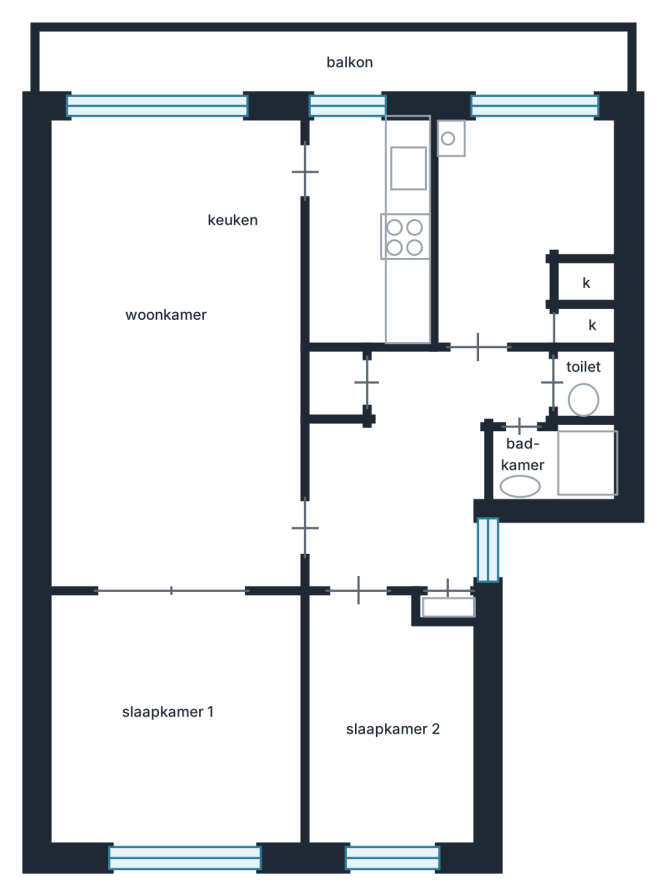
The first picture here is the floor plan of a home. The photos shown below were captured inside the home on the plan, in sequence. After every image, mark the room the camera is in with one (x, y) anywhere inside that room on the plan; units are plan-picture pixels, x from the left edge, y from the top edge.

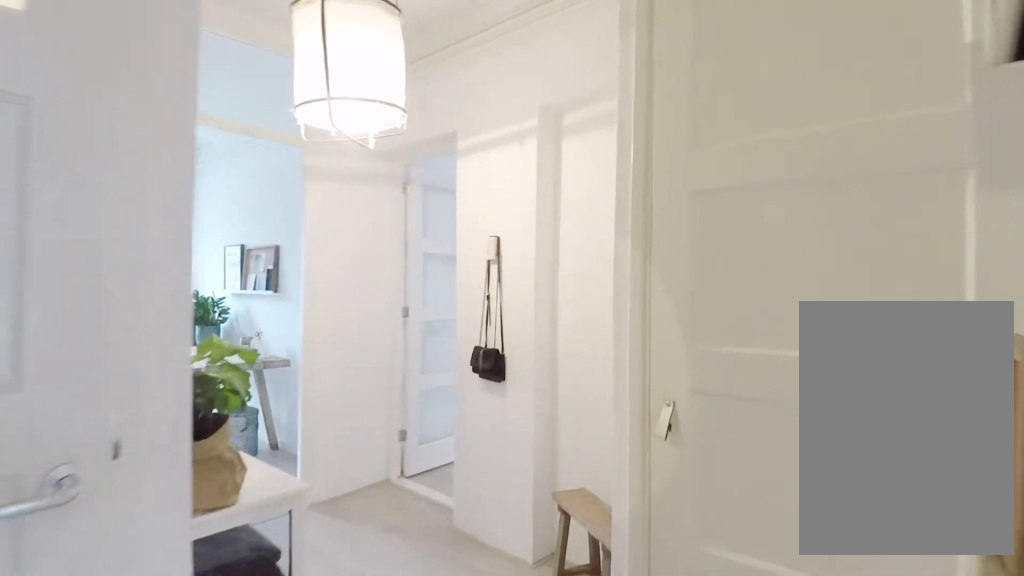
(416, 469)
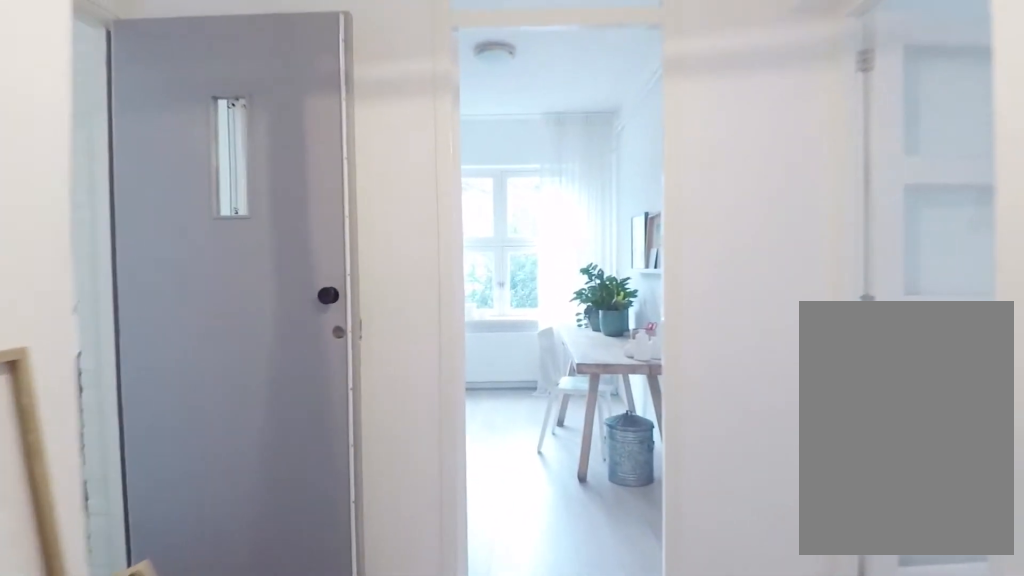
(416, 469)
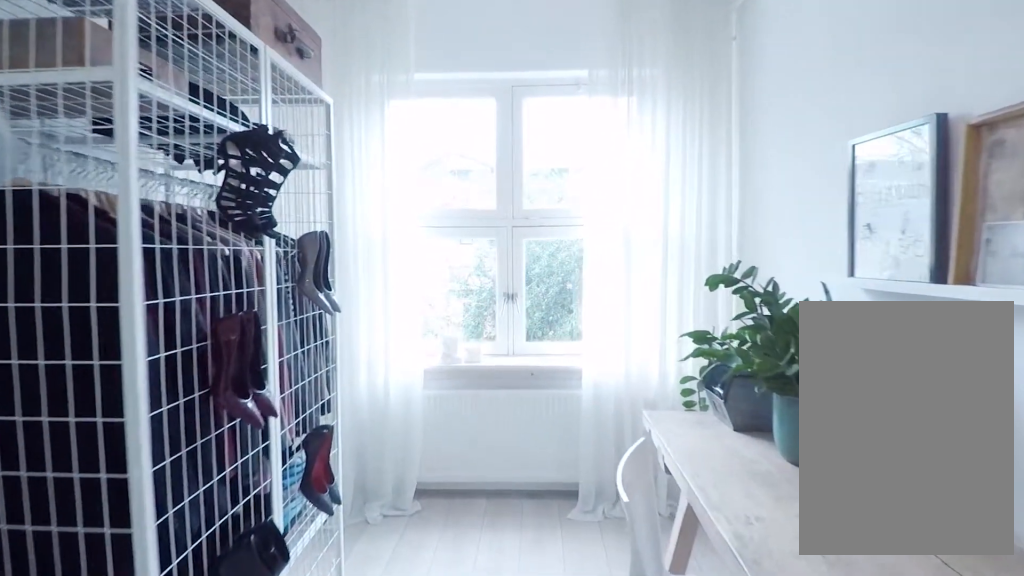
(391, 729)
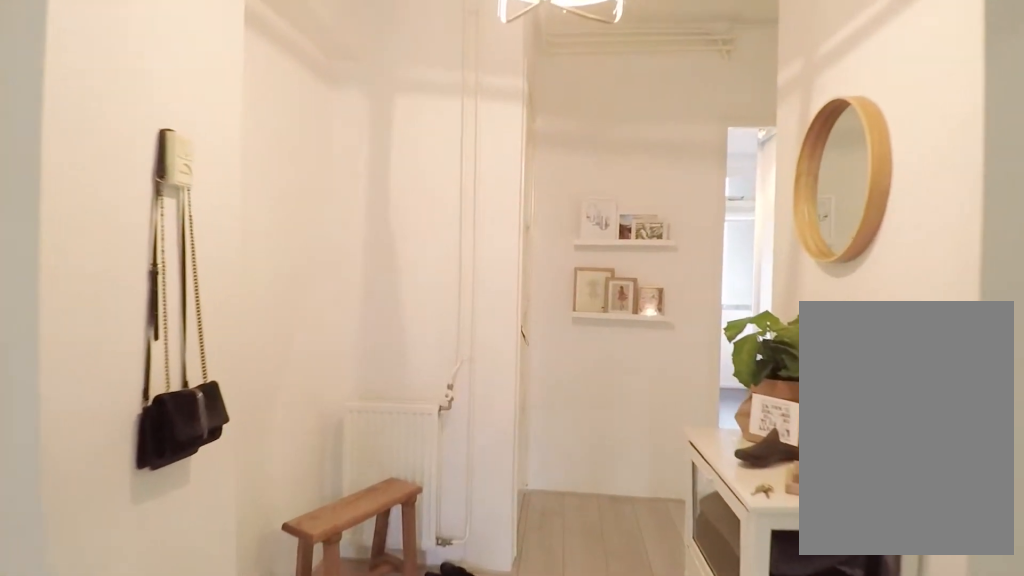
(416, 469)
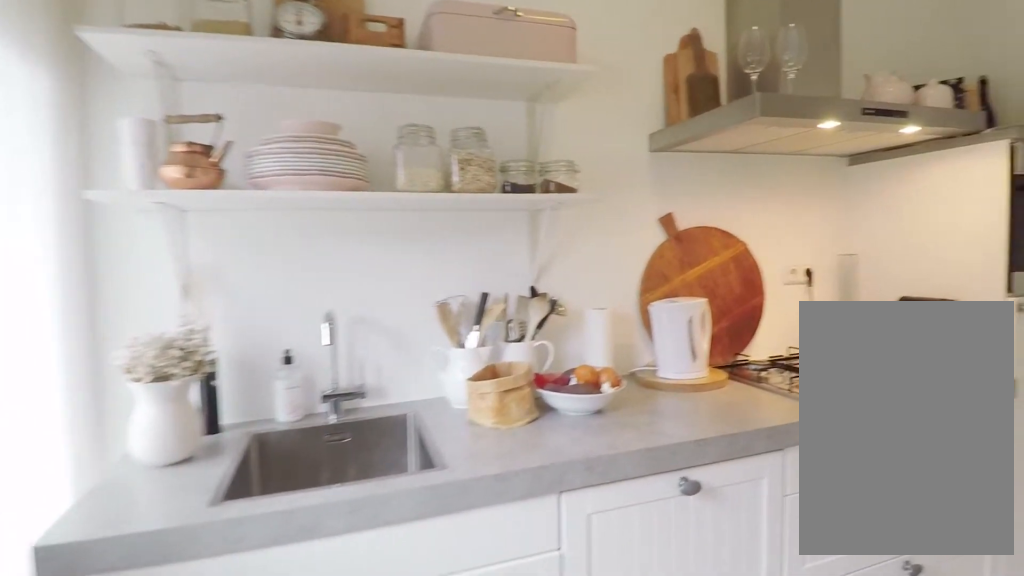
(369, 231)
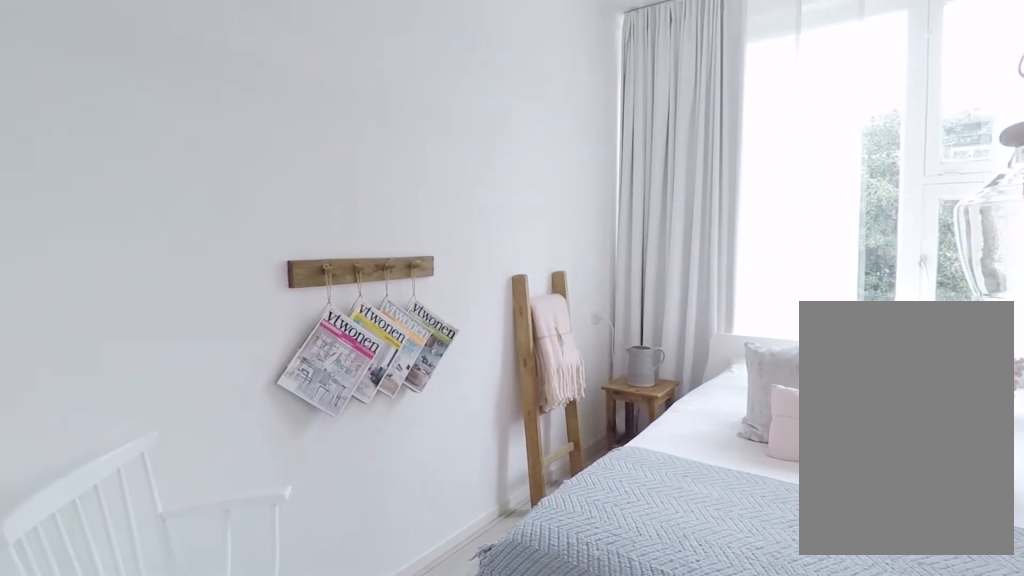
(175, 723)
